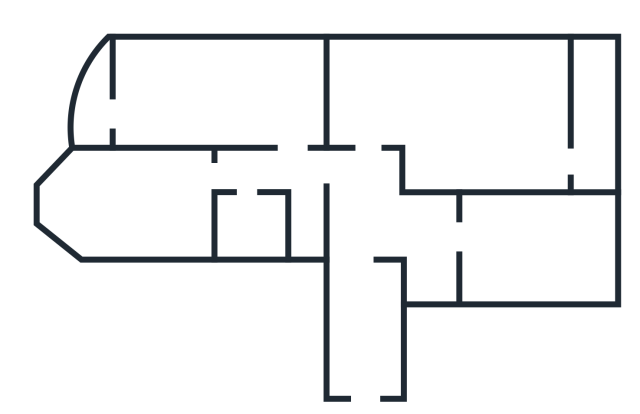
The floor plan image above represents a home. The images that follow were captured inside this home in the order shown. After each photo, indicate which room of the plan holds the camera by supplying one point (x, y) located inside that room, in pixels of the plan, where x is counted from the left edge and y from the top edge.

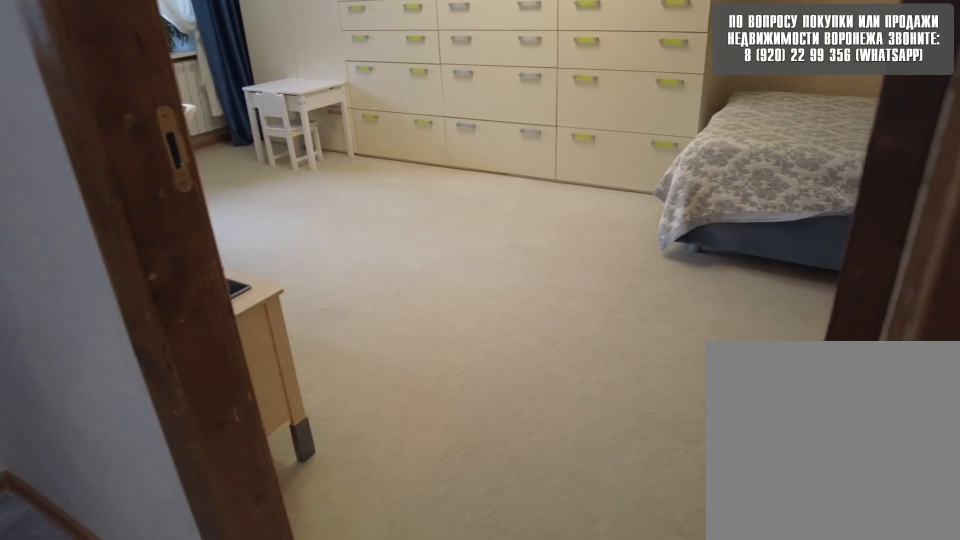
(291, 168)
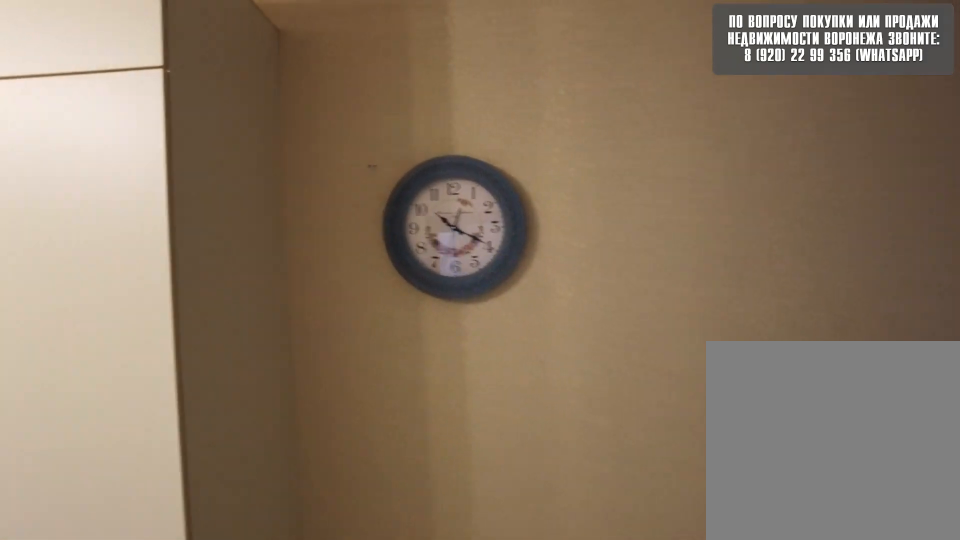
(263, 101)
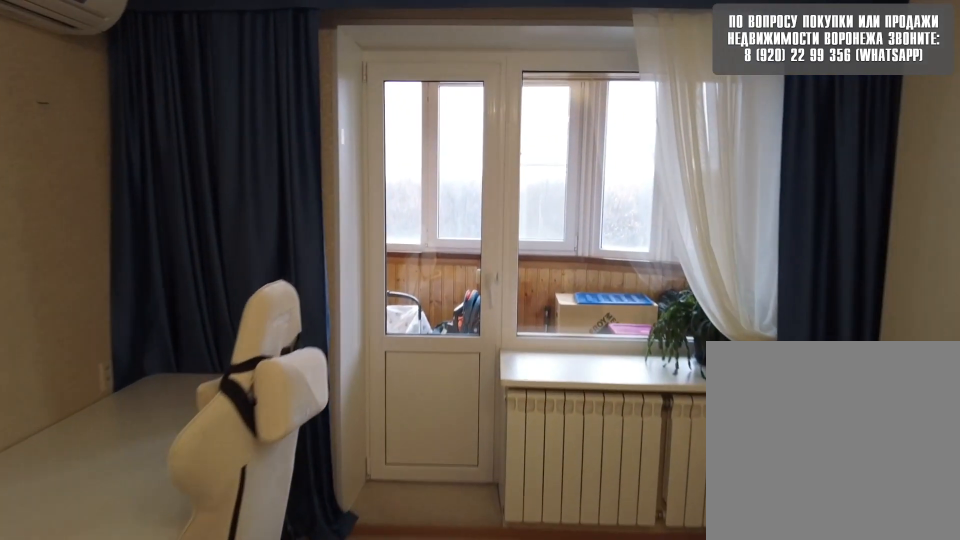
(263, 101)
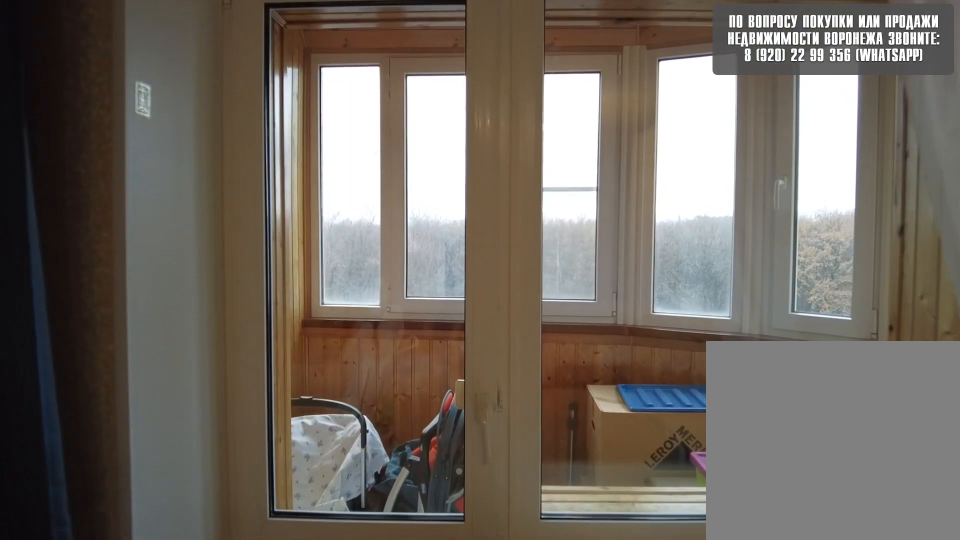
(155, 103)
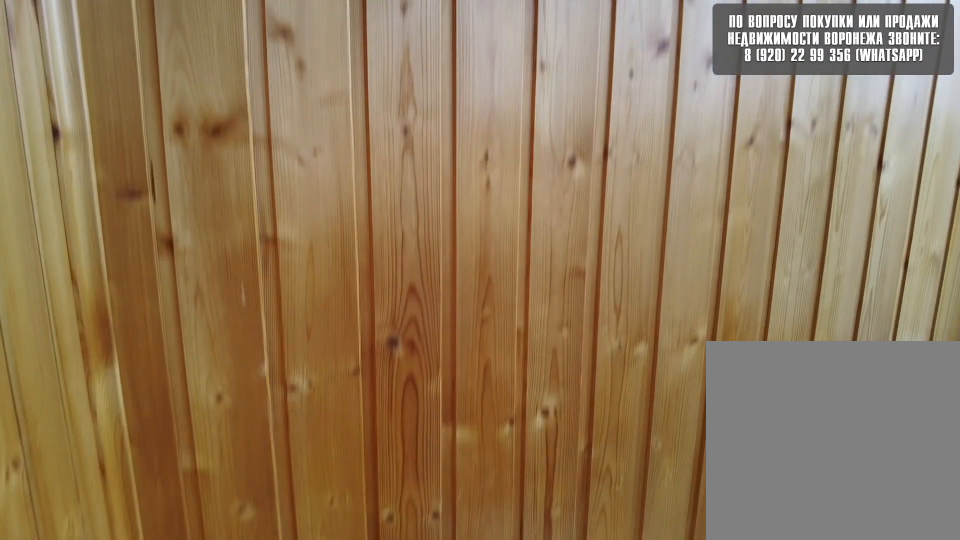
(99, 106)
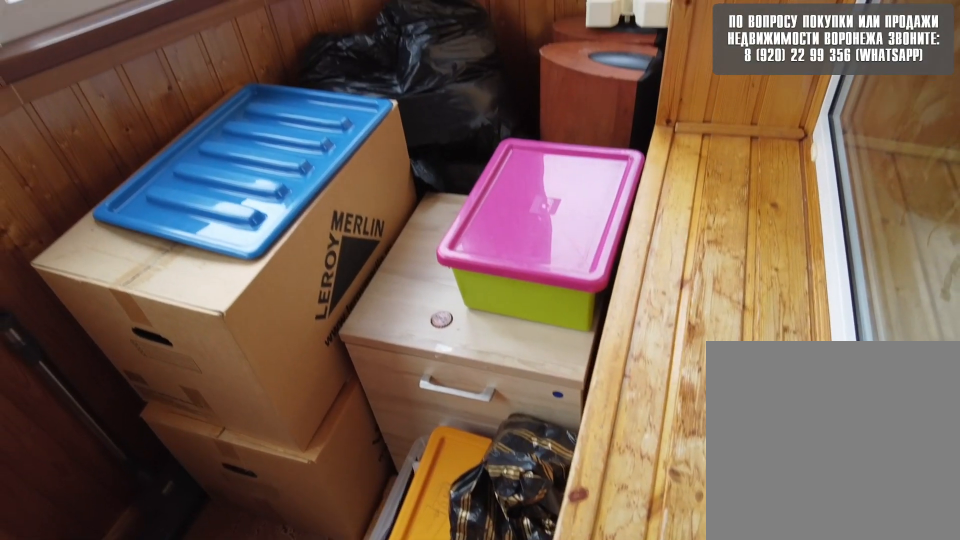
(99, 106)
